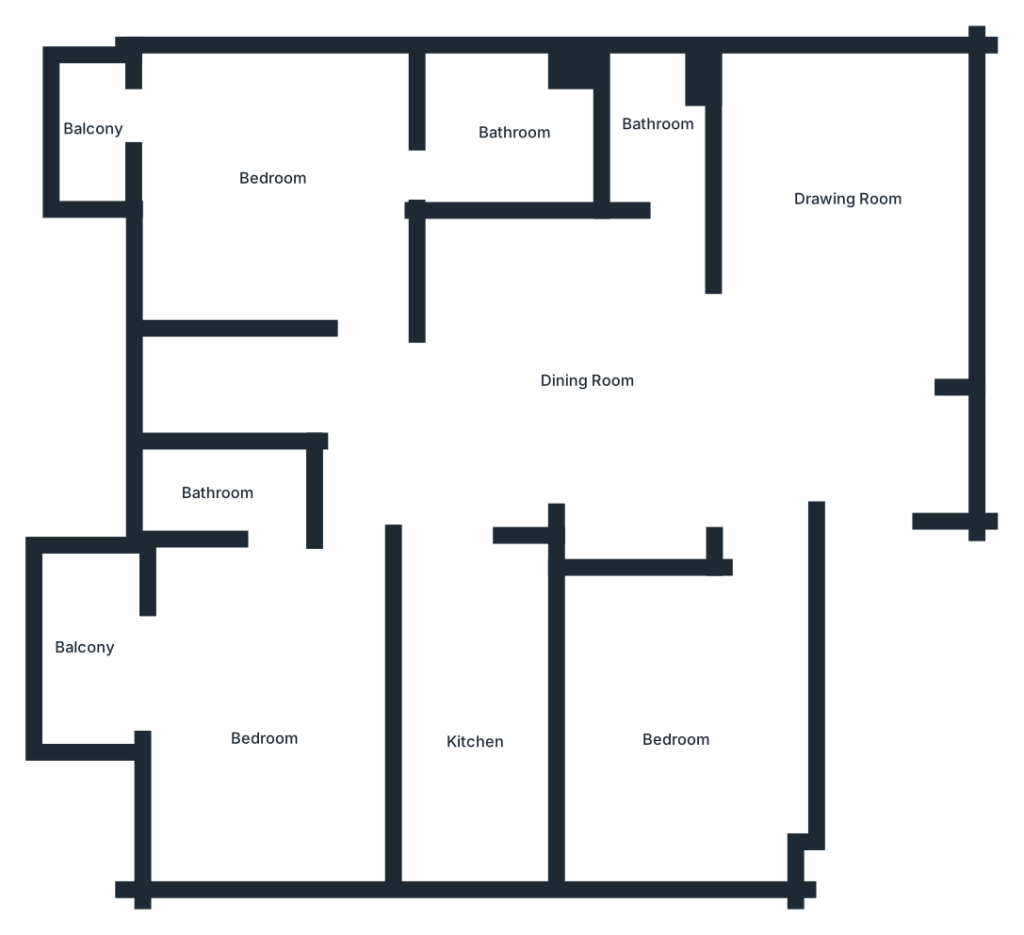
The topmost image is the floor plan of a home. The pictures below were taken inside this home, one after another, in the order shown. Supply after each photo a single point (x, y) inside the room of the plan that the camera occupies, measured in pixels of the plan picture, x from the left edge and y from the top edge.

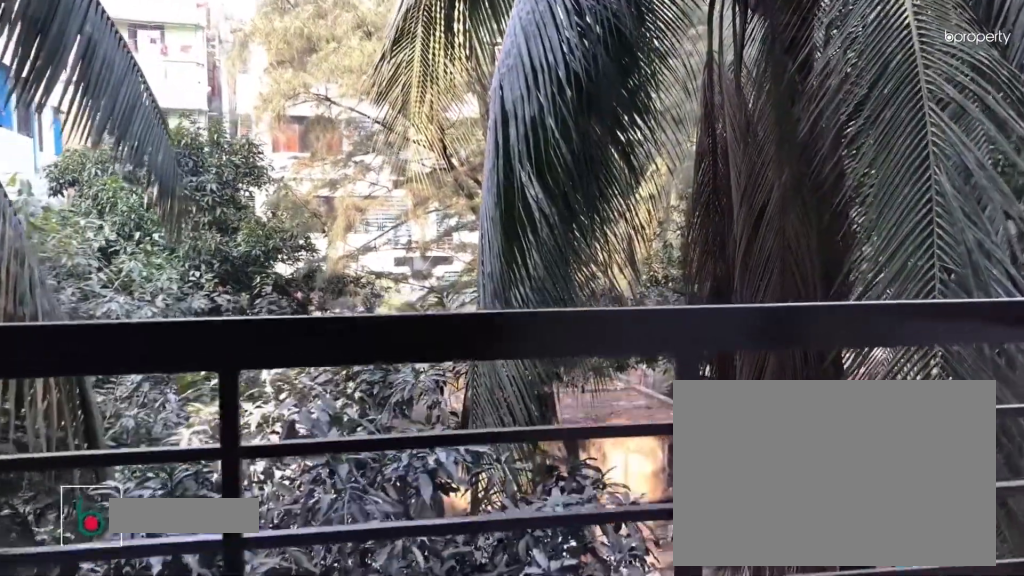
(84, 642)
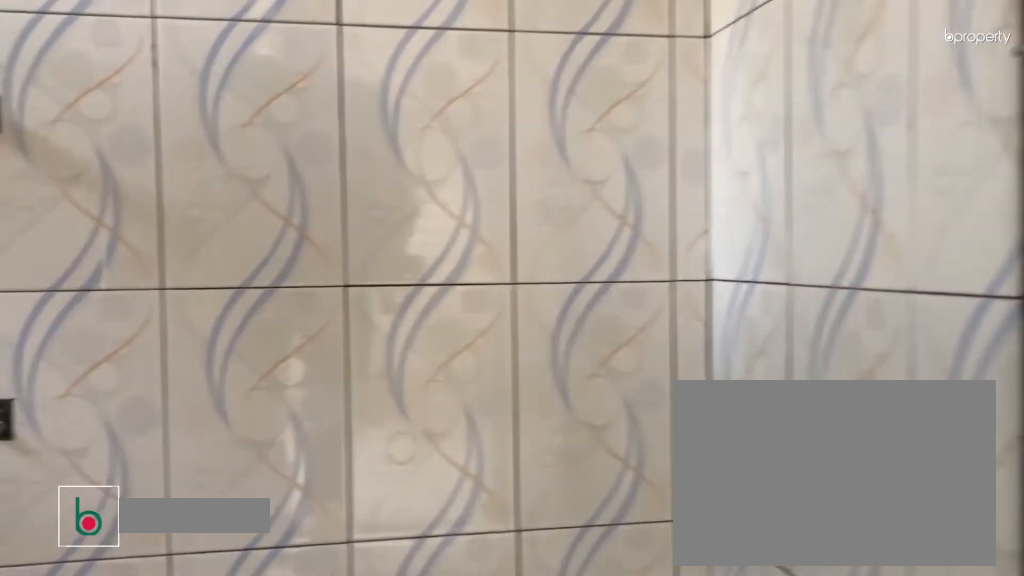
(212, 498)
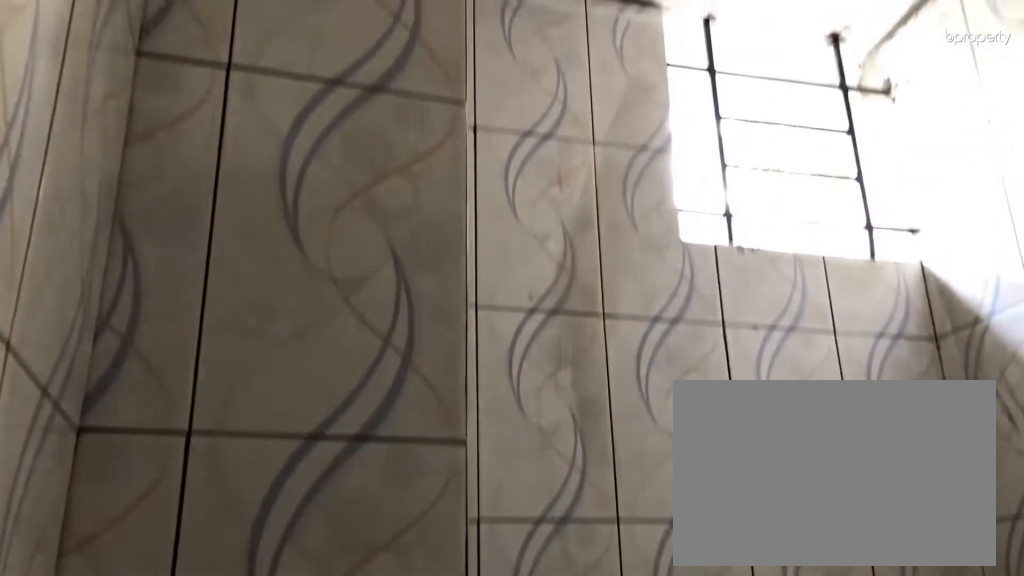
(212, 498)
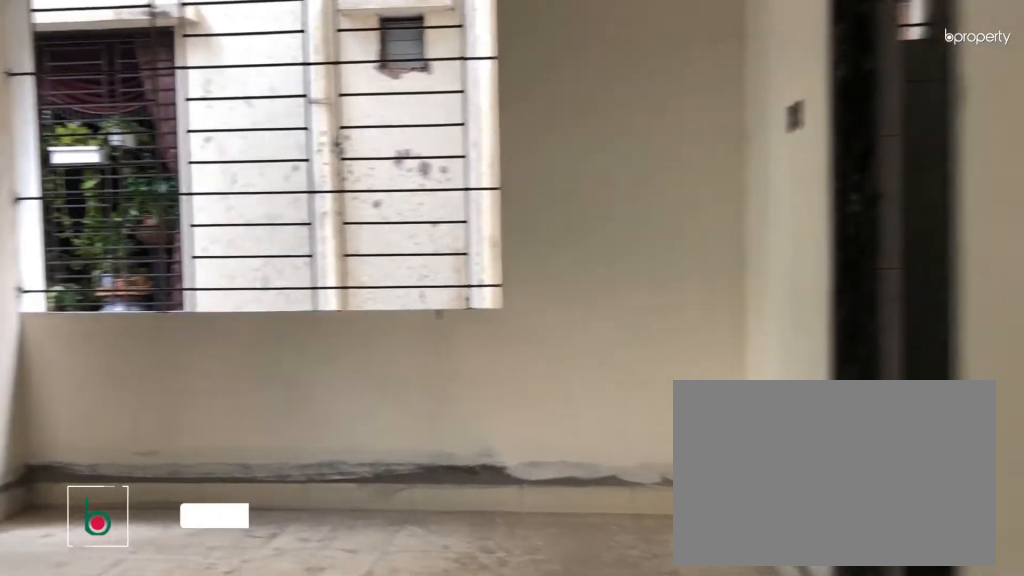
(264, 181)
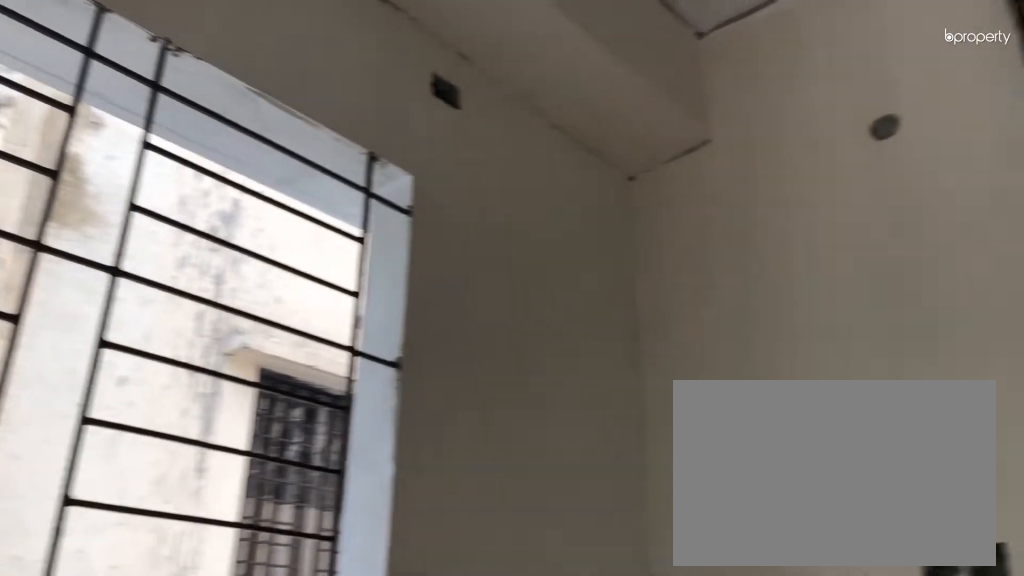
(264, 181)
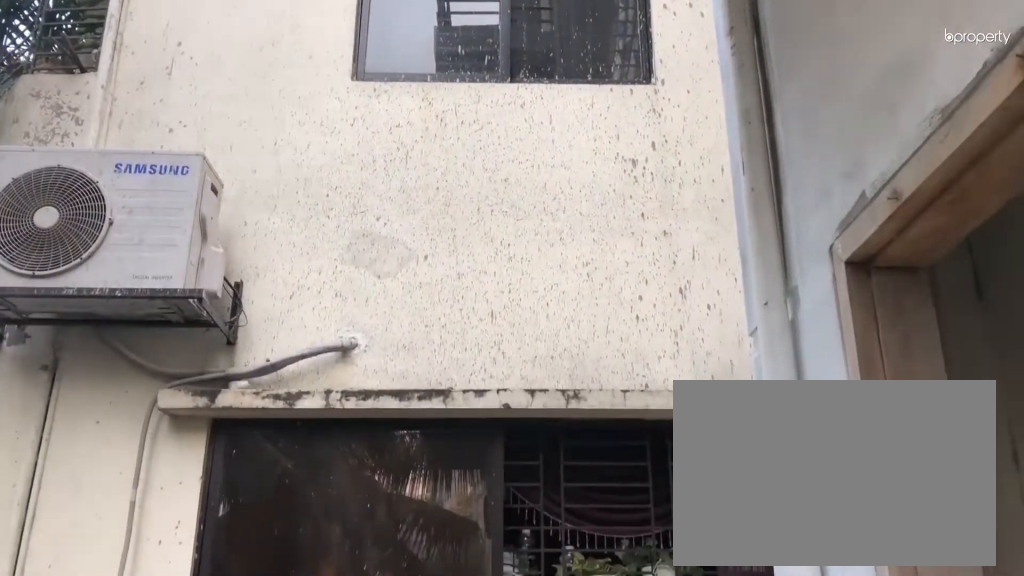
(92, 145)
